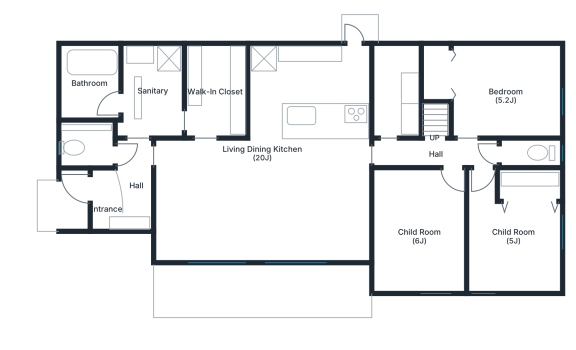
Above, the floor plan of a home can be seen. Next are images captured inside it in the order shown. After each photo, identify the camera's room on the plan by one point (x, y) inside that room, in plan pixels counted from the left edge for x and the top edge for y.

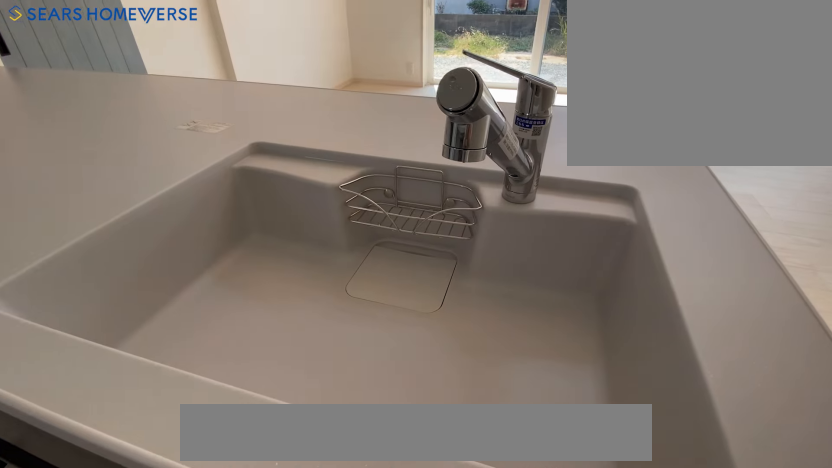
(316, 85)
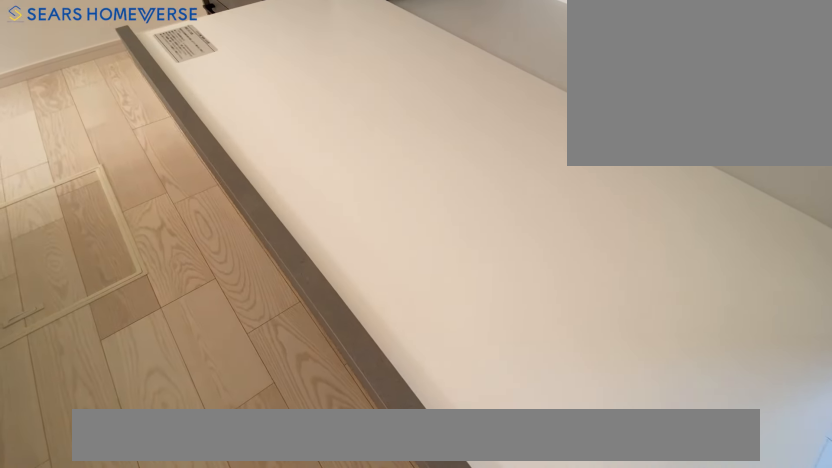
(317, 85)
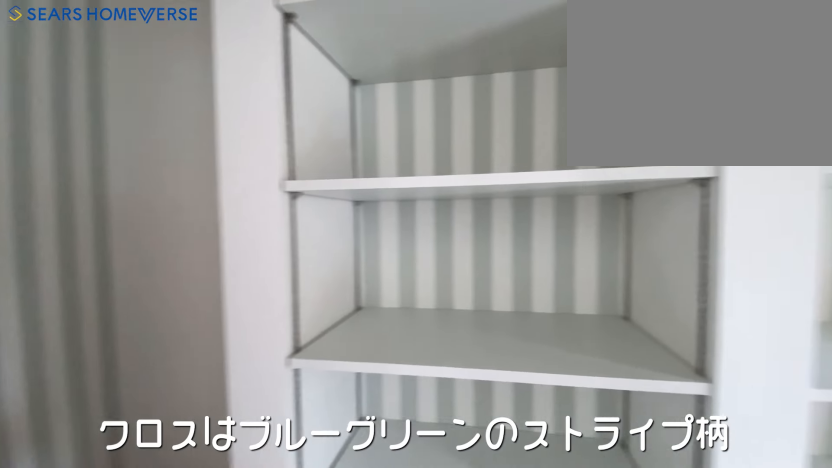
(397, 89)
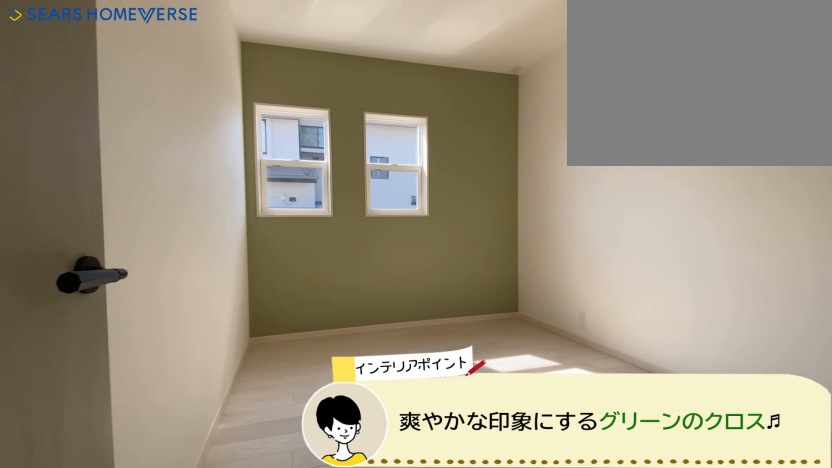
(419, 231)
